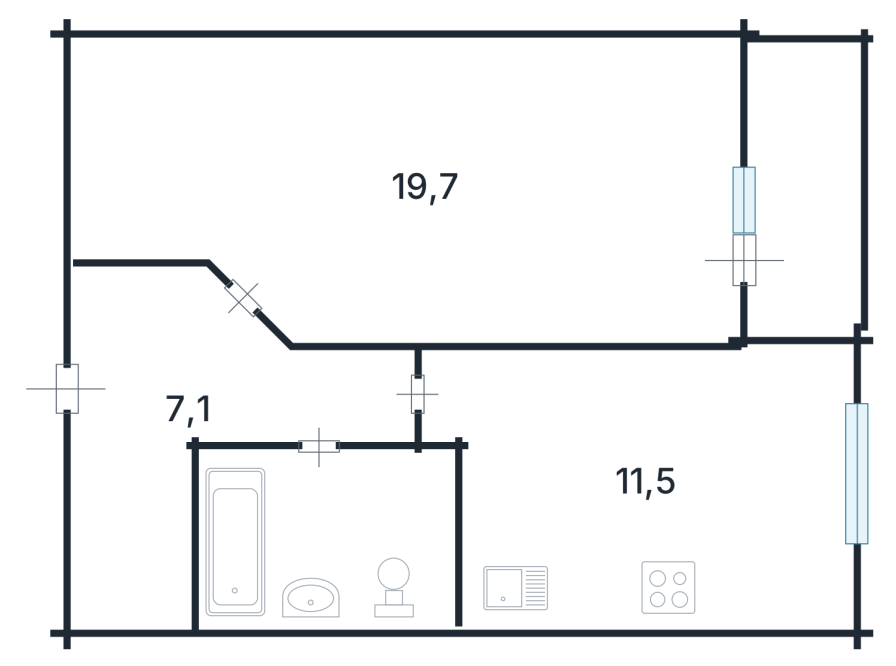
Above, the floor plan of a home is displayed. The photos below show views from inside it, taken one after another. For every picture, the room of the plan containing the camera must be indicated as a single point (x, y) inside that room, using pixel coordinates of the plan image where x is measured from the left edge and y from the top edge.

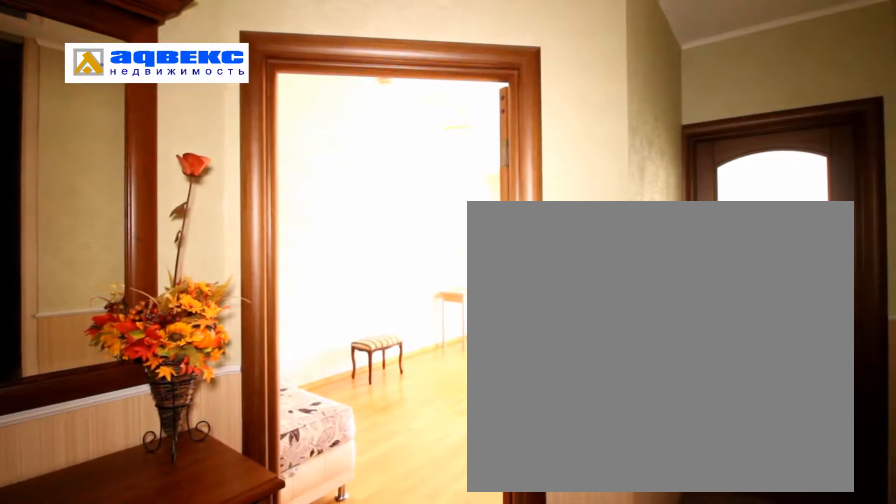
(263, 429)
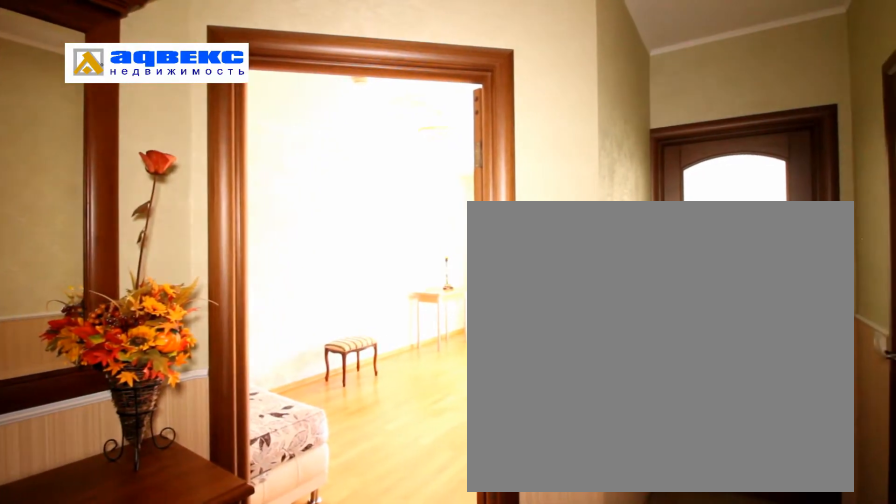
(263, 429)
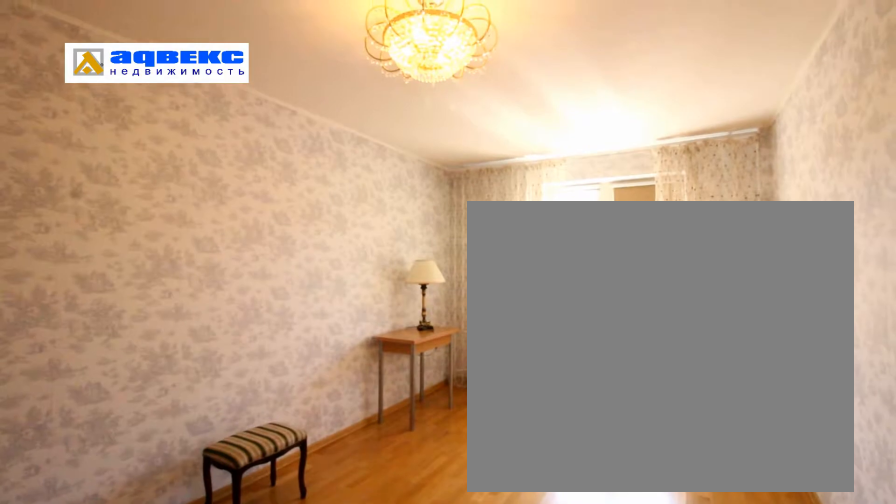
(486, 228)
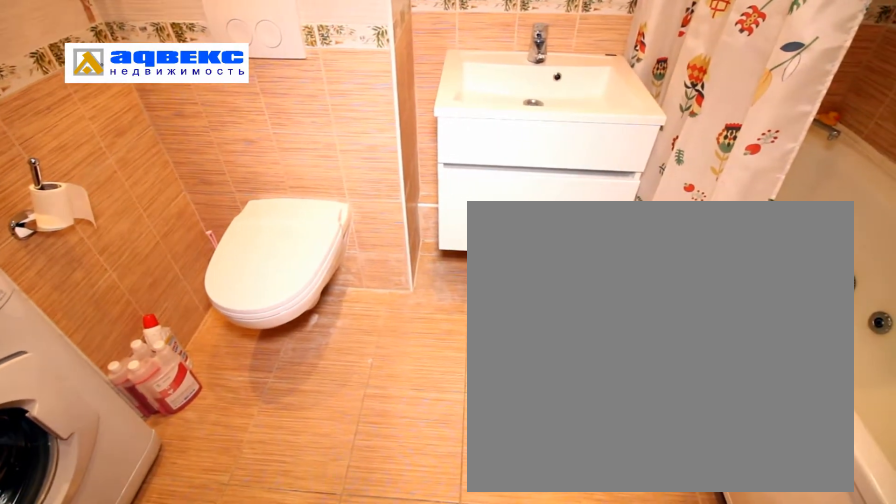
(319, 591)
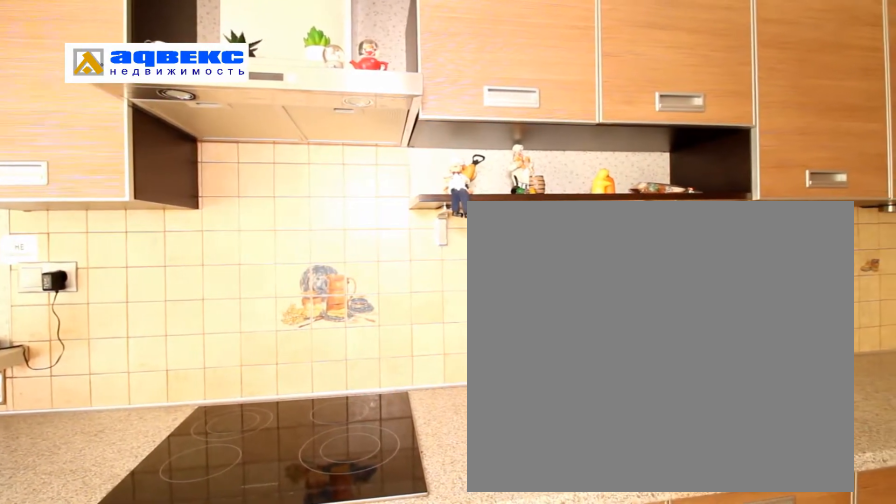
(587, 519)
